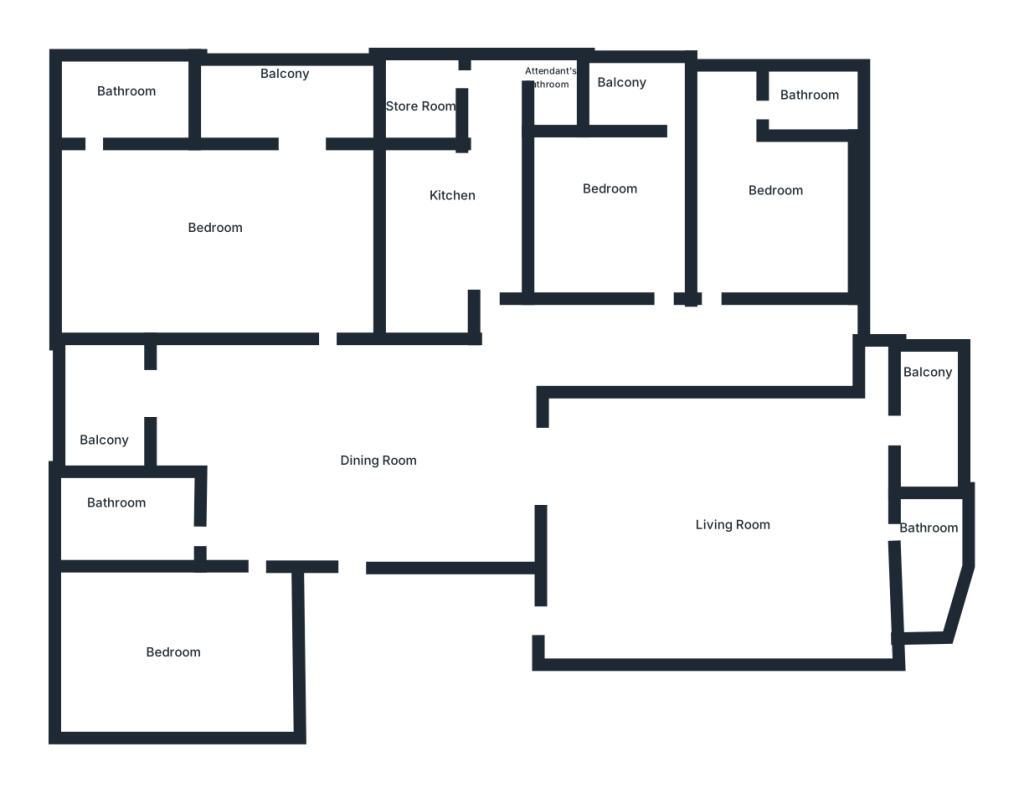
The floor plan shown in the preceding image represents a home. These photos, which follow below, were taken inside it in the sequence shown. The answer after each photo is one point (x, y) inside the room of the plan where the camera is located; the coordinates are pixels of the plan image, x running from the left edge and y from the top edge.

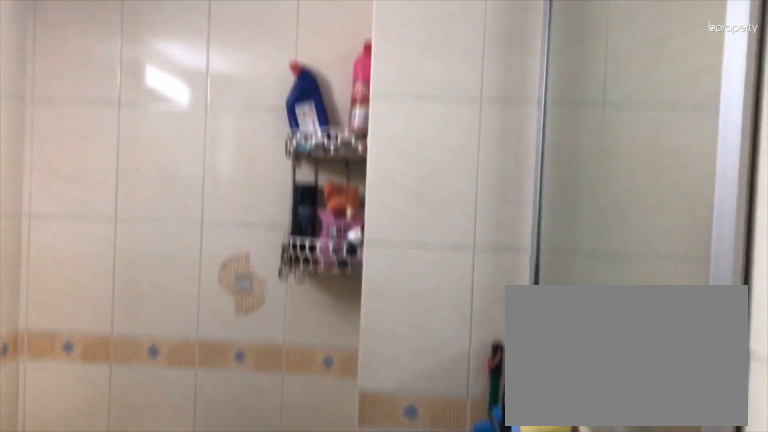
(128, 101)
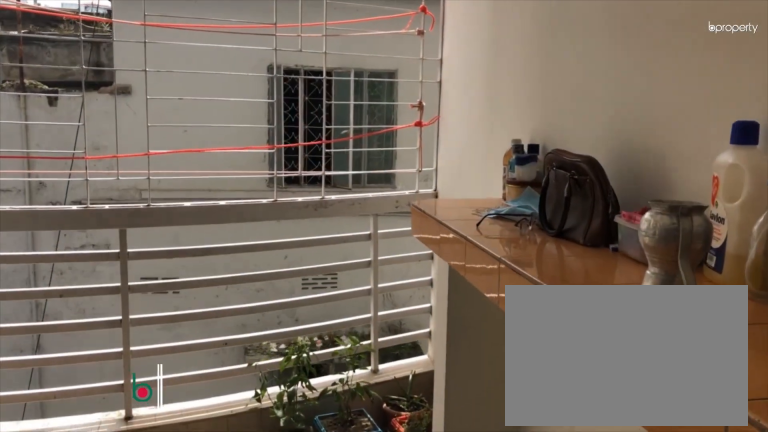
(113, 418)
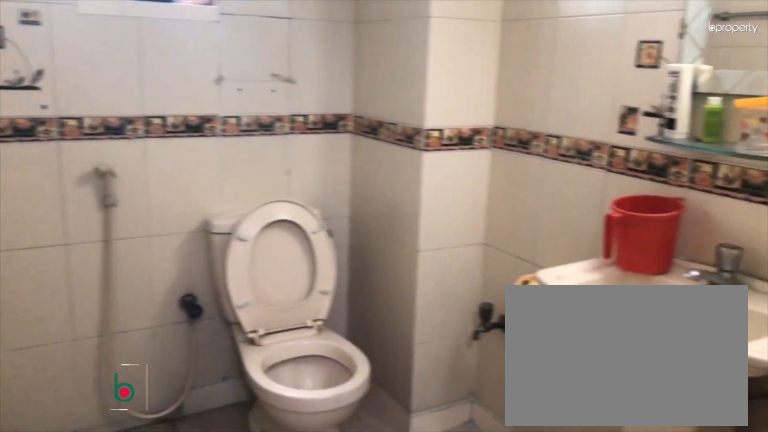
(103, 518)
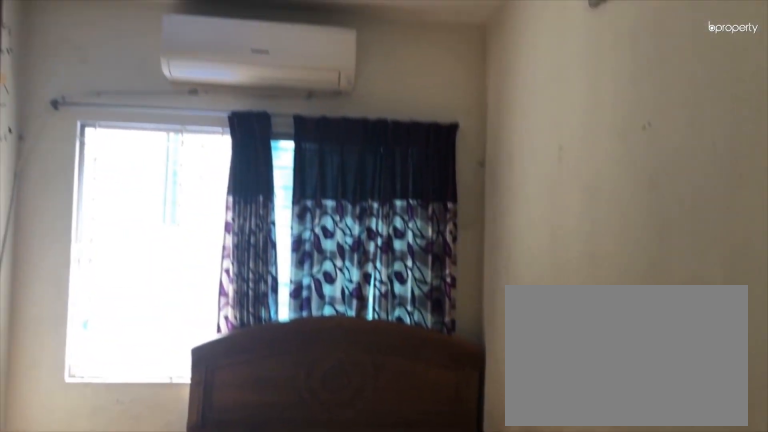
(173, 644)
